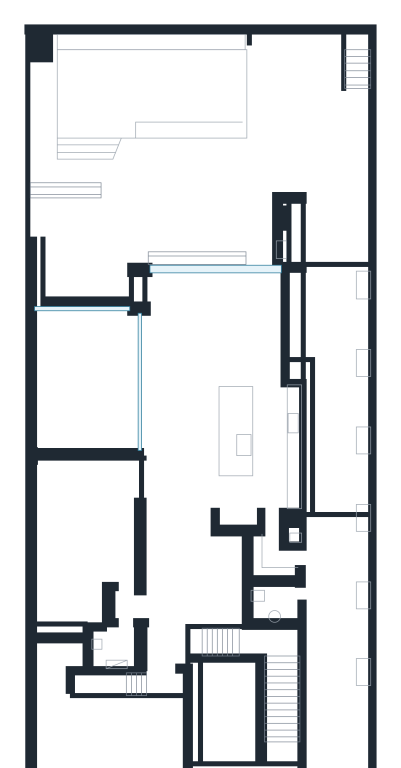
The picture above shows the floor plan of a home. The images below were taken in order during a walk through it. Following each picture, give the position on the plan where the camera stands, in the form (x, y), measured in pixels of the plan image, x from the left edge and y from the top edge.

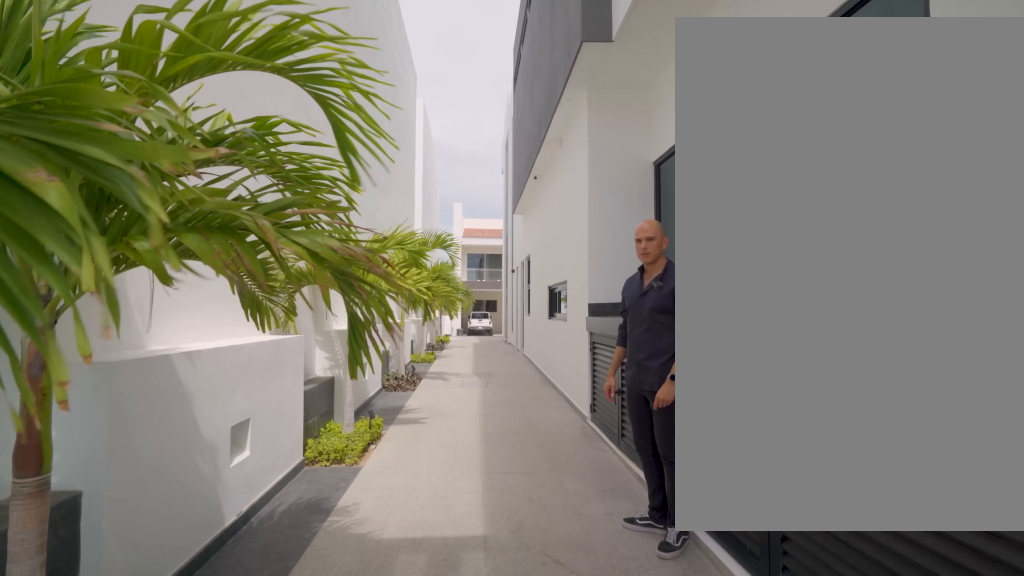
(340, 330)
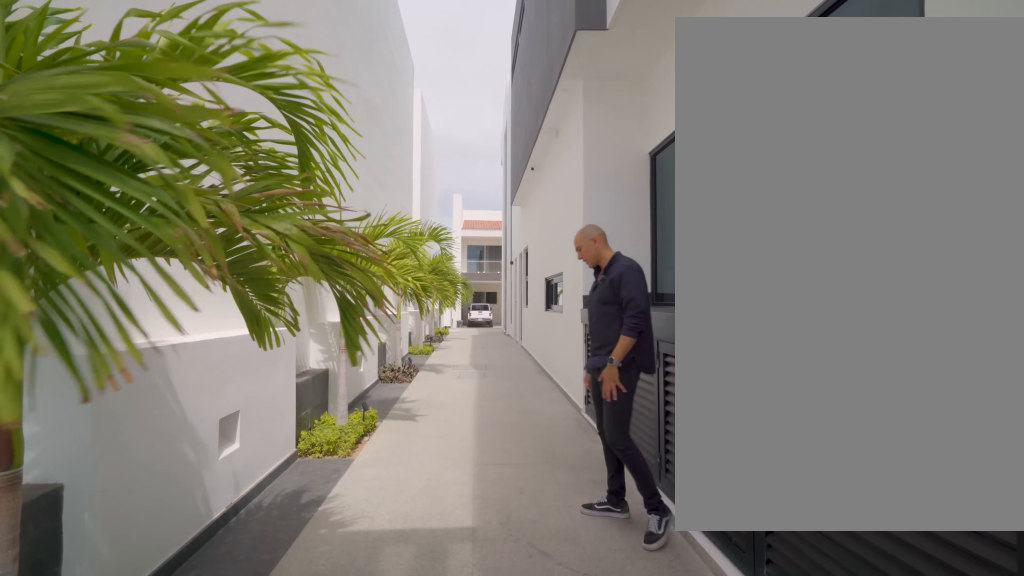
(339, 352)
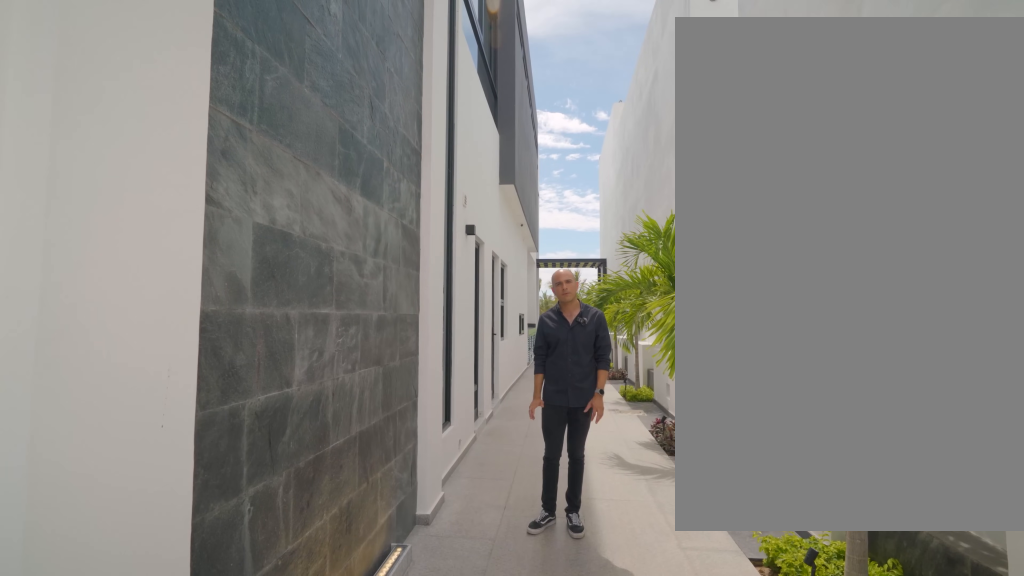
(342, 747)
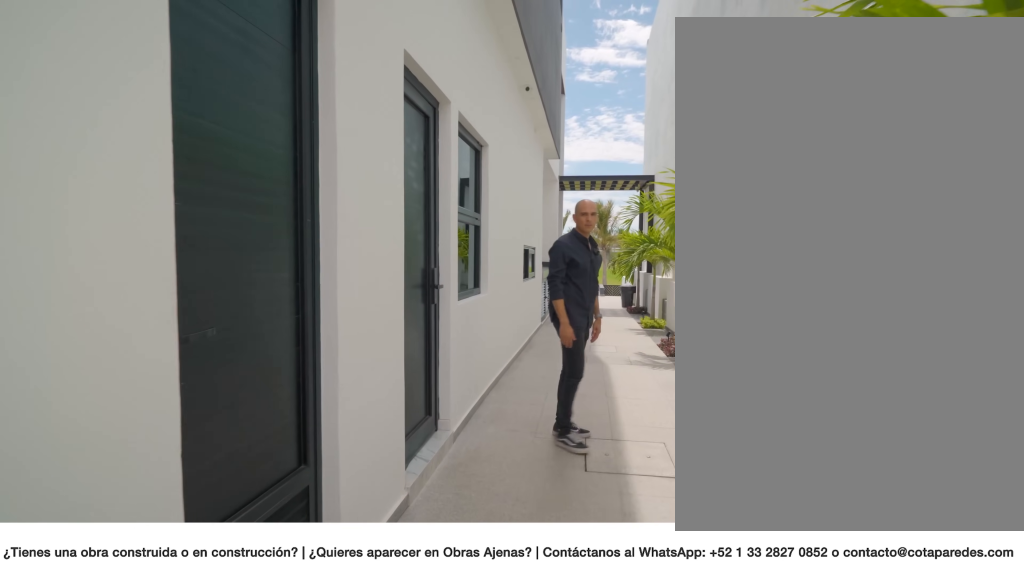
(338, 647)
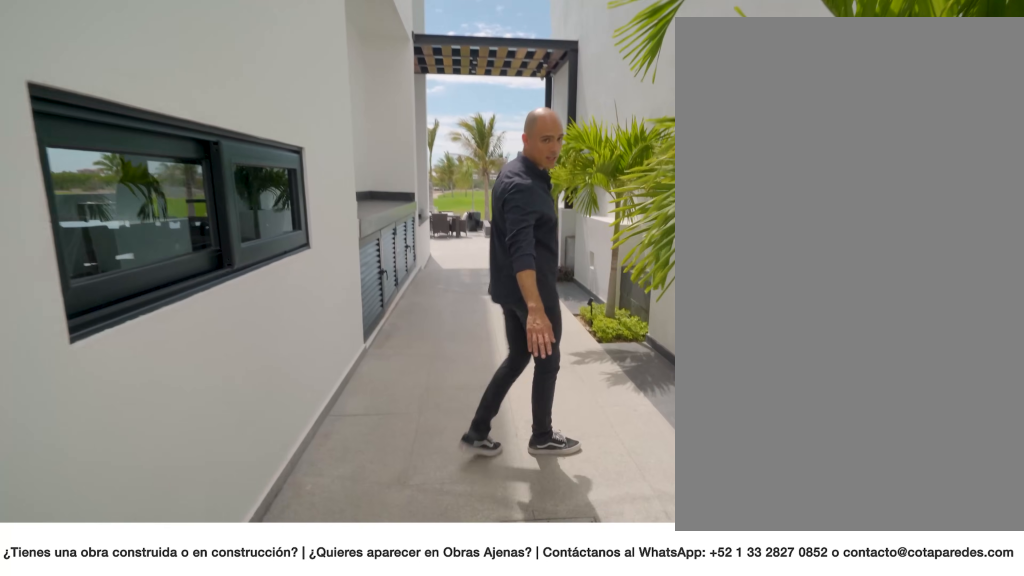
(339, 556)
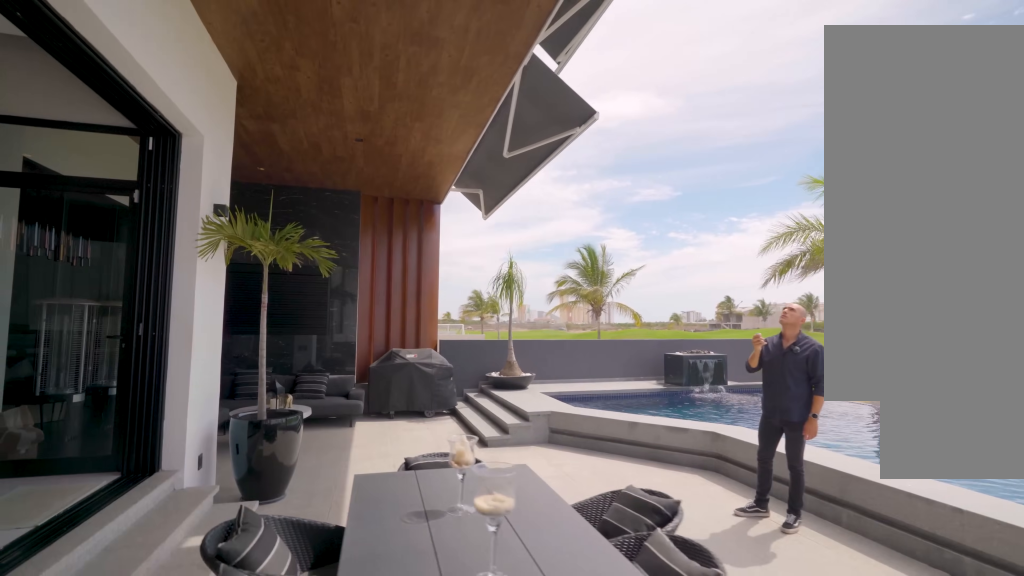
(262, 213)
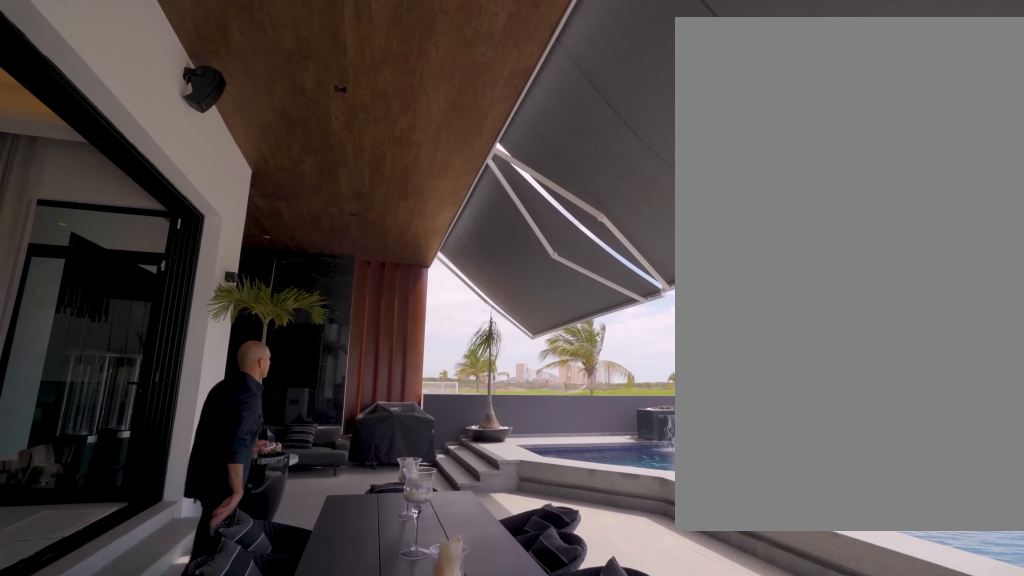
(268, 196)
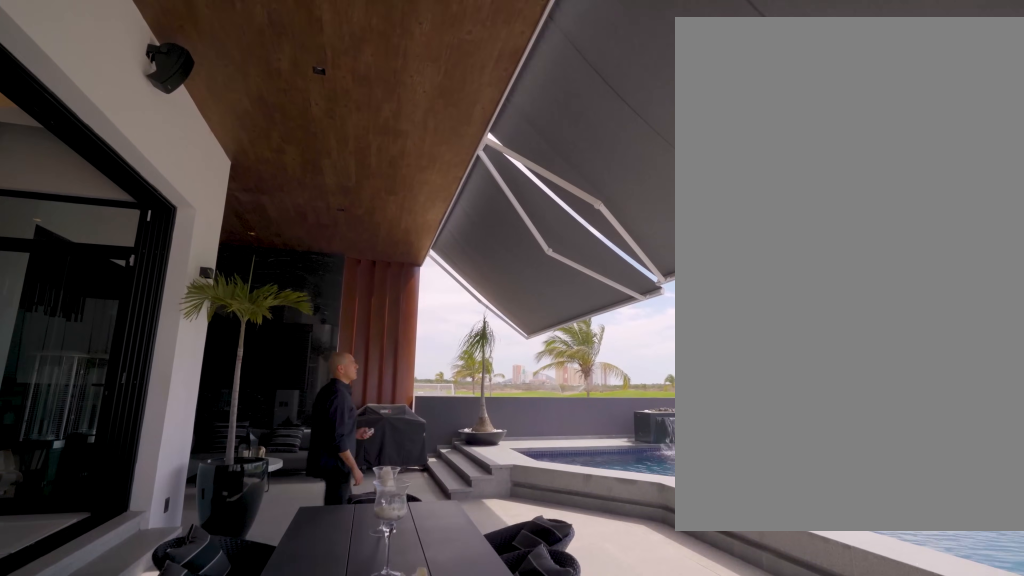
(268, 196)
